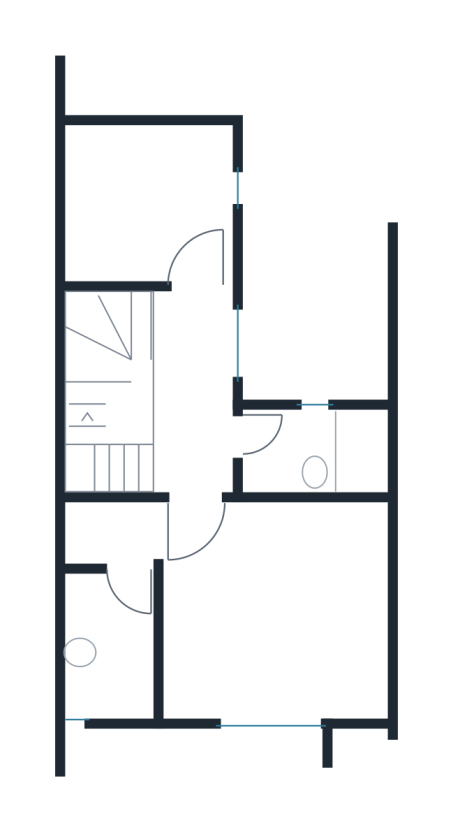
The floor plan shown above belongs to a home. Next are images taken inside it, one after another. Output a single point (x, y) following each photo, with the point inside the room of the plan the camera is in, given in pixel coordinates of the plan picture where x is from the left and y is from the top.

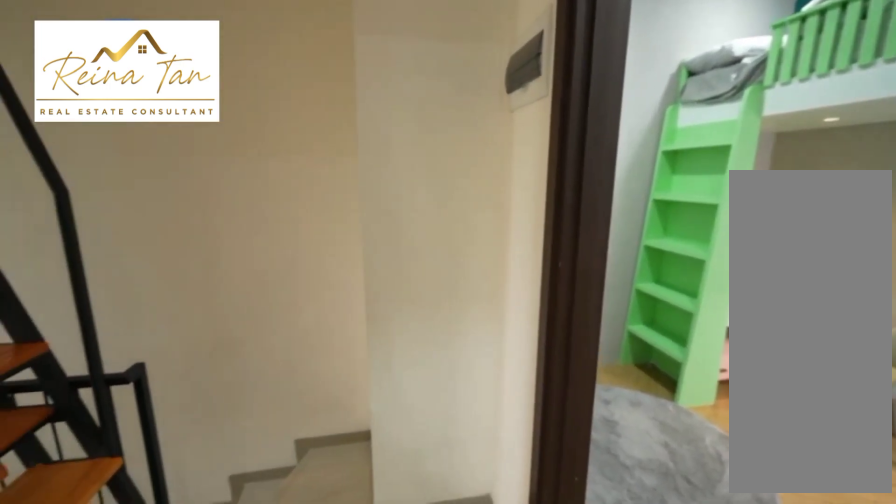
(152, 202)
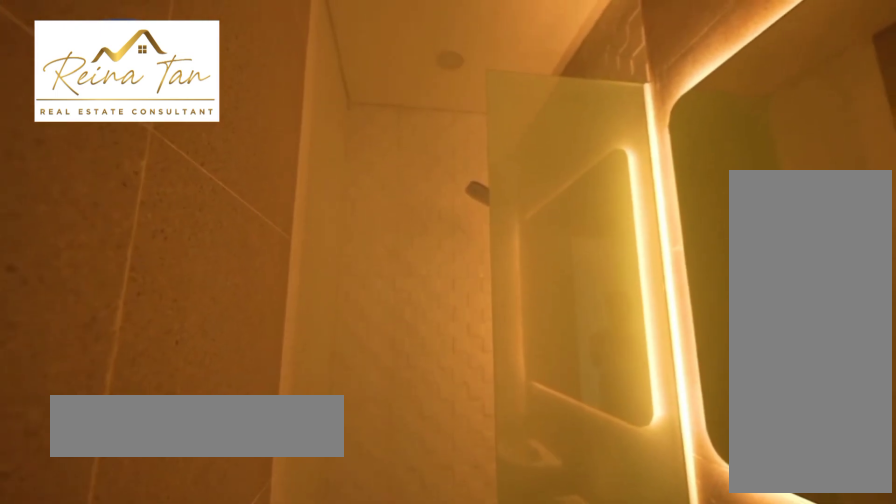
(315, 447)
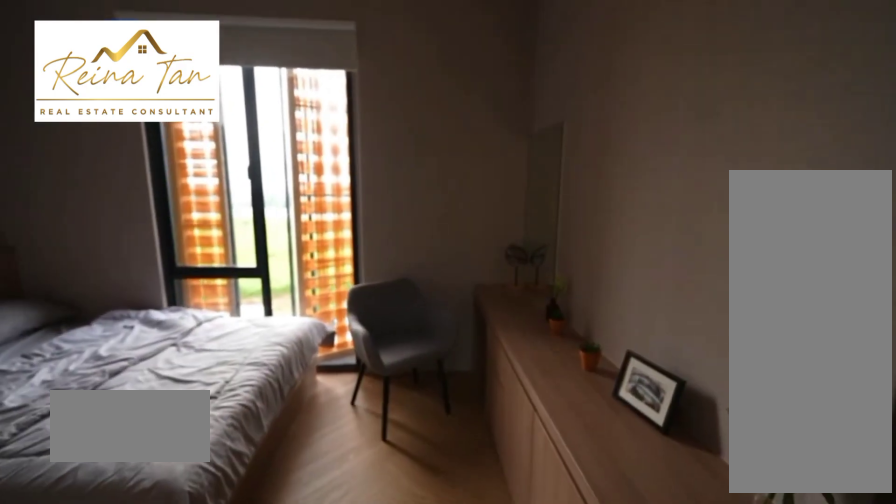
(228, 609)
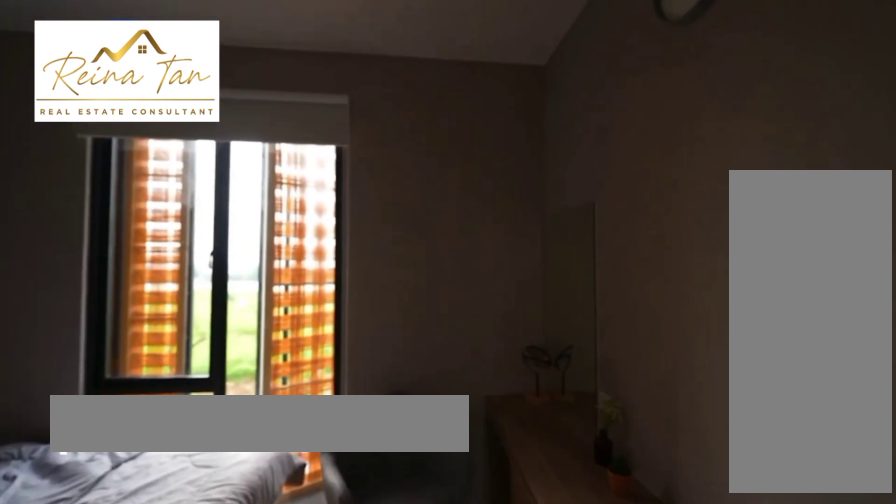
(228, 609)
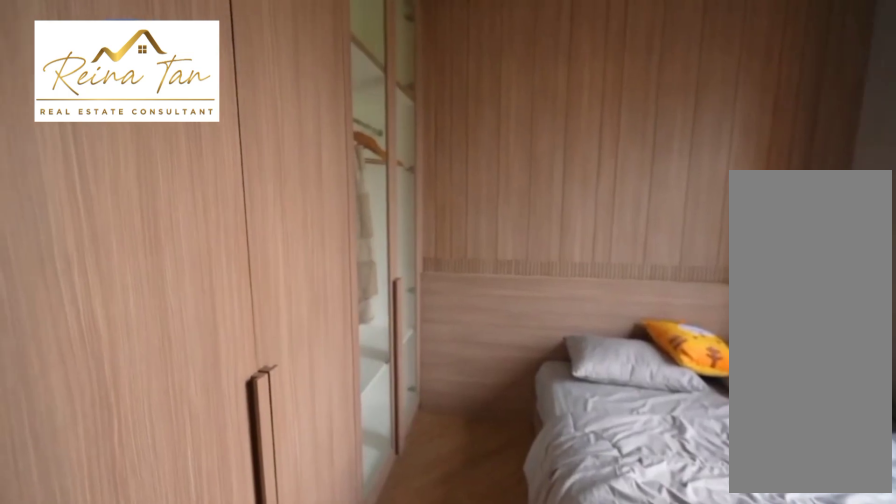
(228, 609)
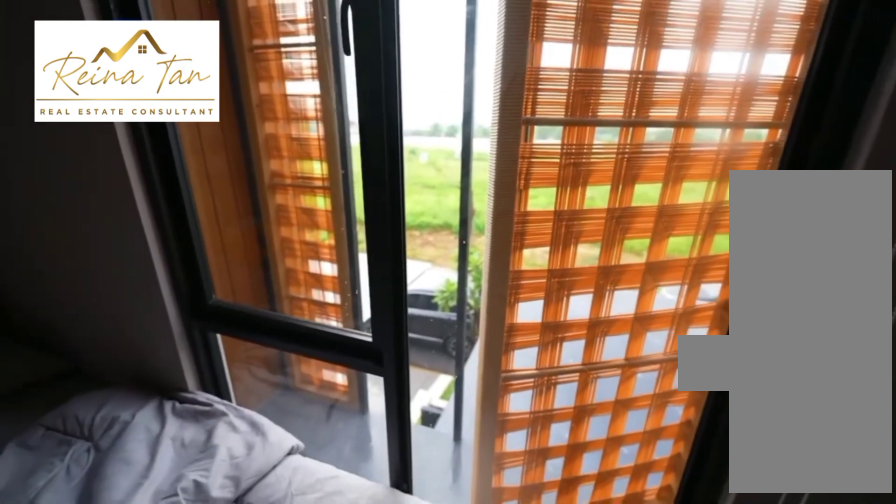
(228, 609)
